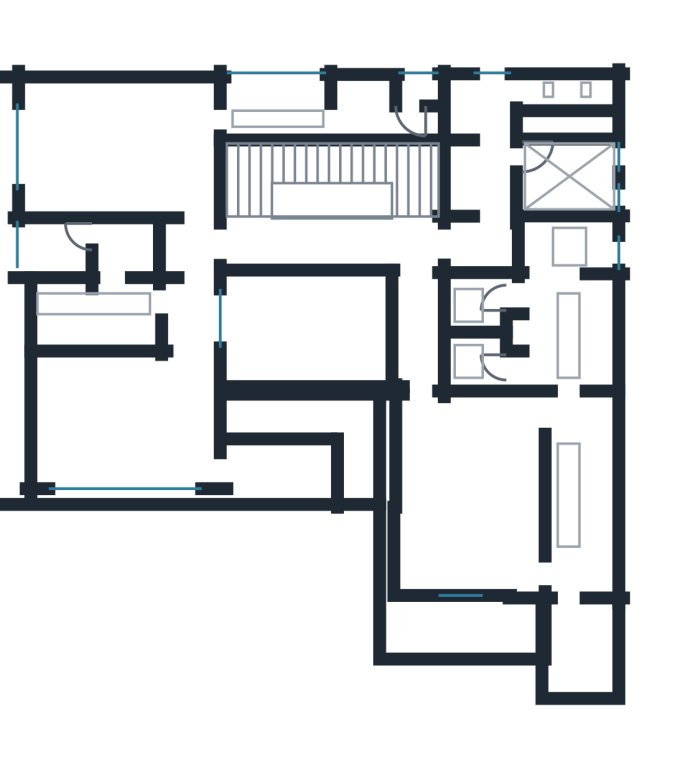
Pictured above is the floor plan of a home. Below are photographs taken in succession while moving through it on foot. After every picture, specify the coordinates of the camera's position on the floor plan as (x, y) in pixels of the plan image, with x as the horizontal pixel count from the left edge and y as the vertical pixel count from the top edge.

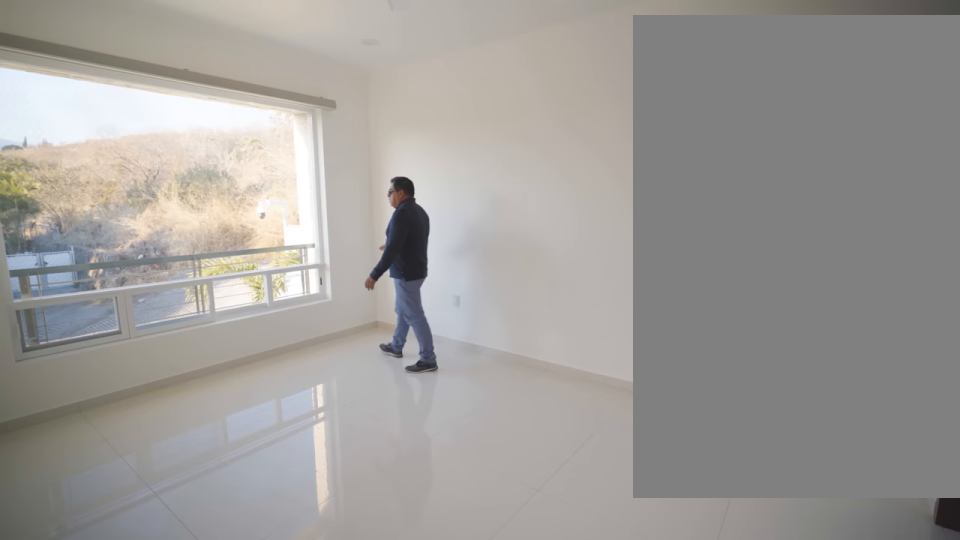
(187, 177)
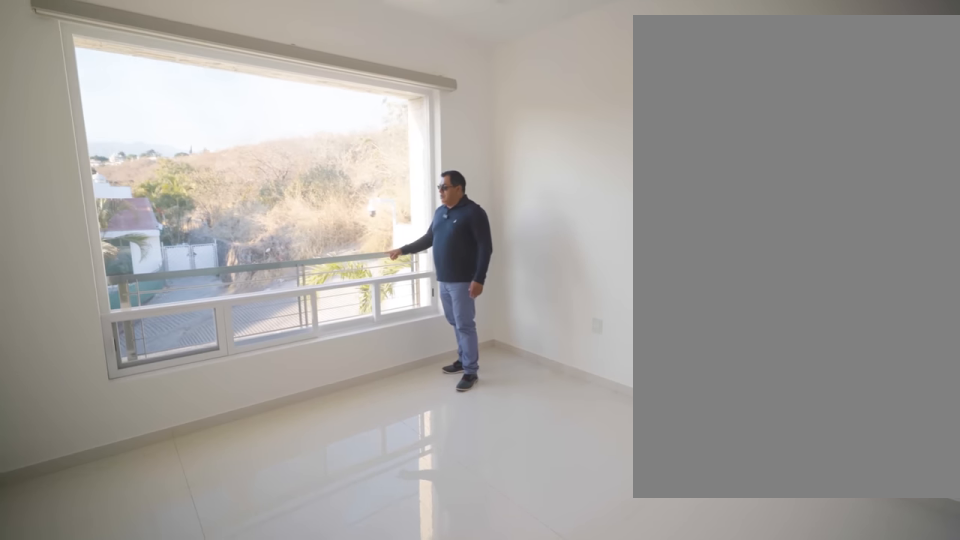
(126, 164)
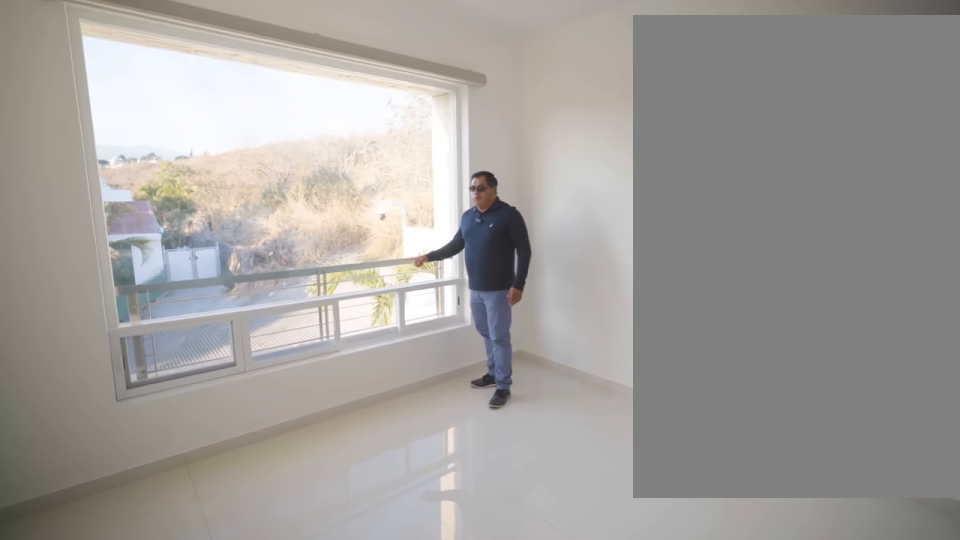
(104, 163)
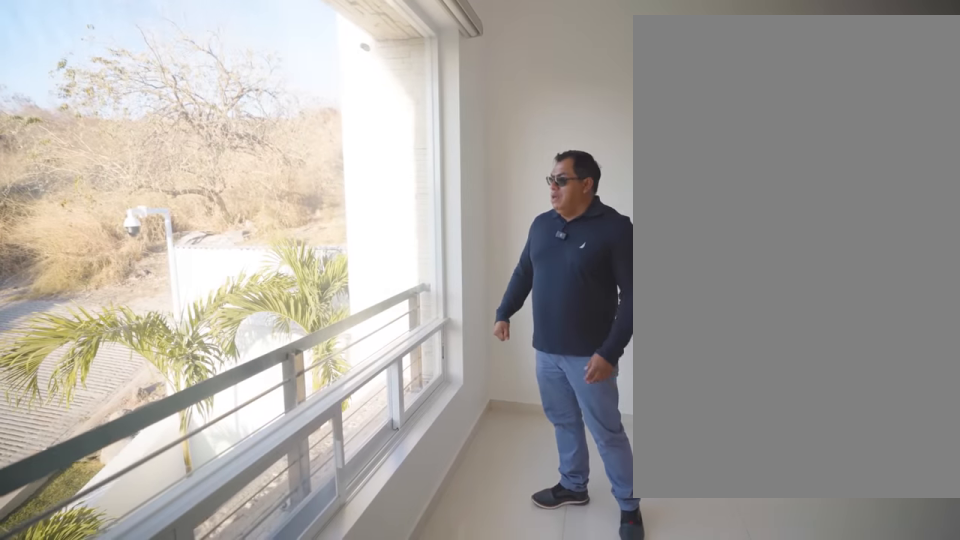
(63, 157)
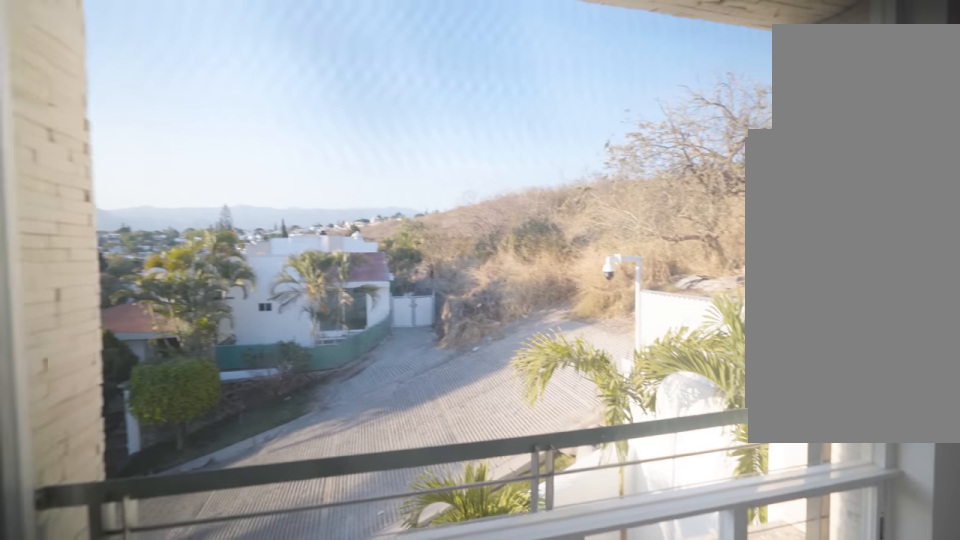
(113, 152)
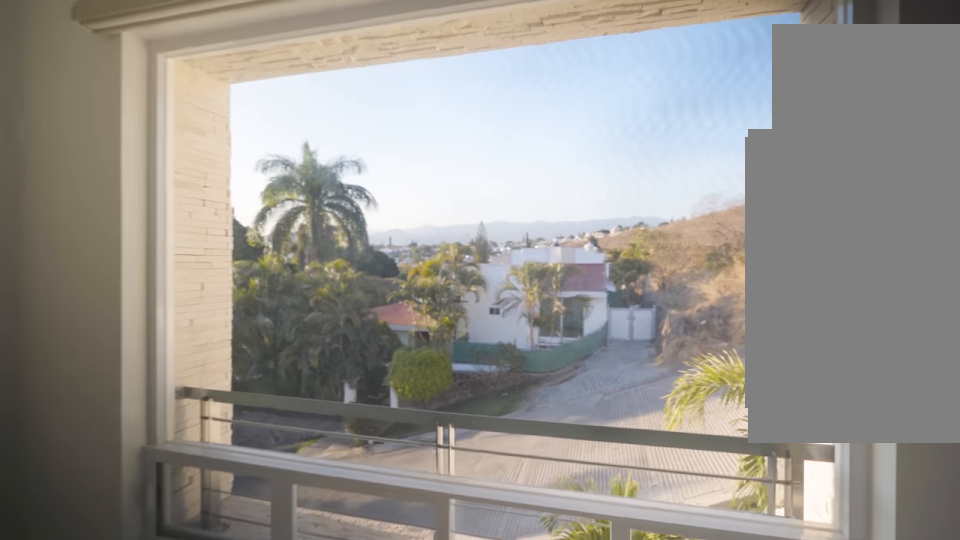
(113, 153)
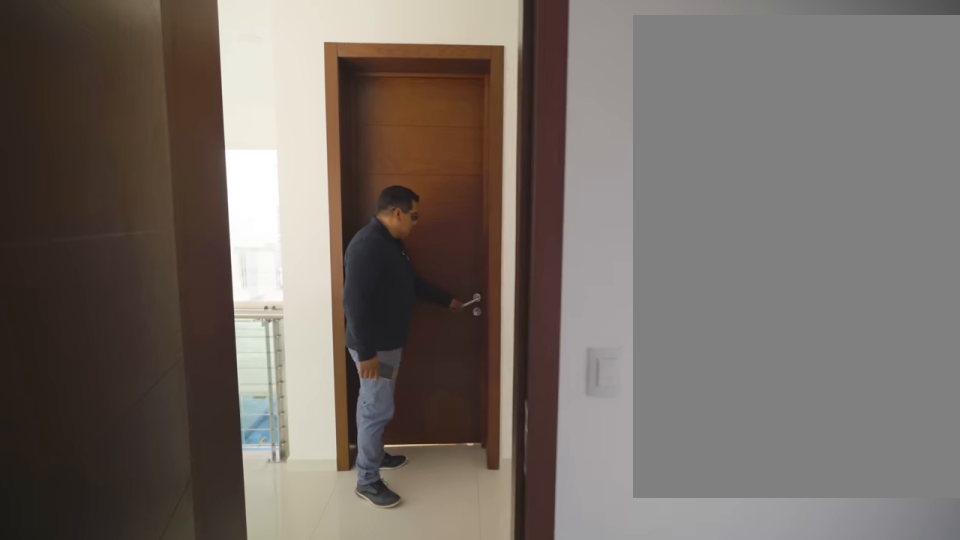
(201, 239)
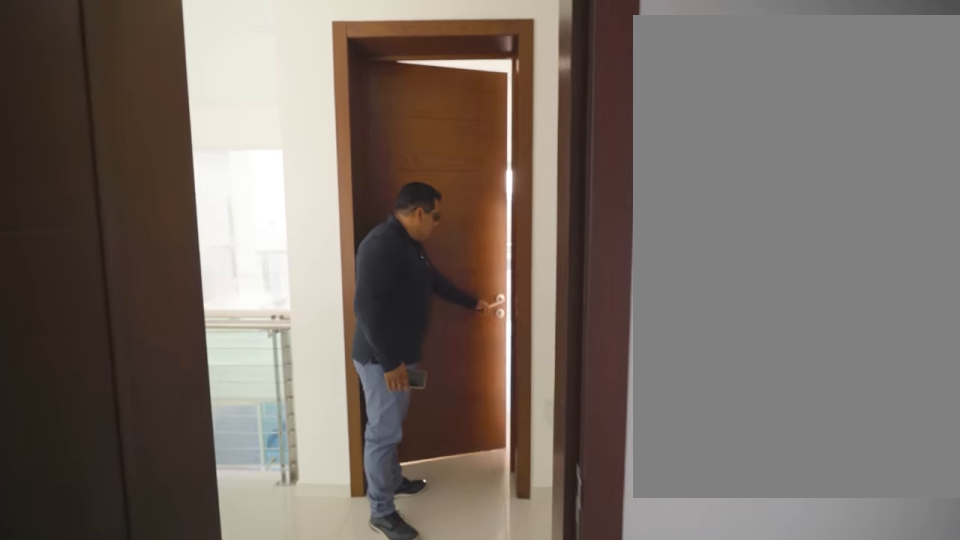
(201, 238)
